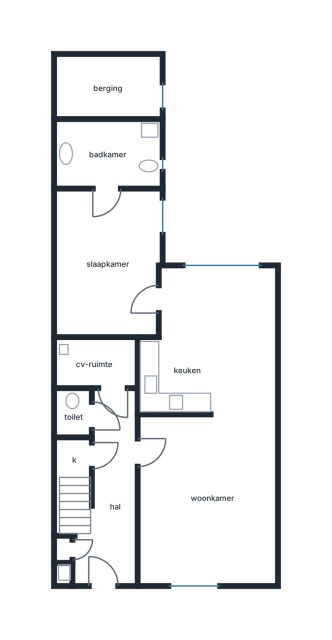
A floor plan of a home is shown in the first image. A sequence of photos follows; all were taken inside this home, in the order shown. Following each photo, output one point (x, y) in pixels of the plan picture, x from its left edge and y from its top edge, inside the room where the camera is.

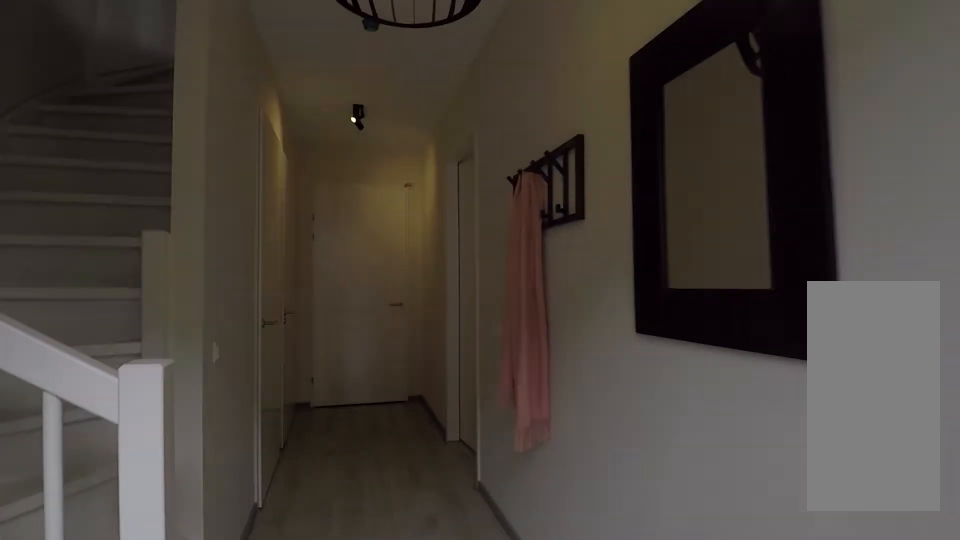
(111, 493)
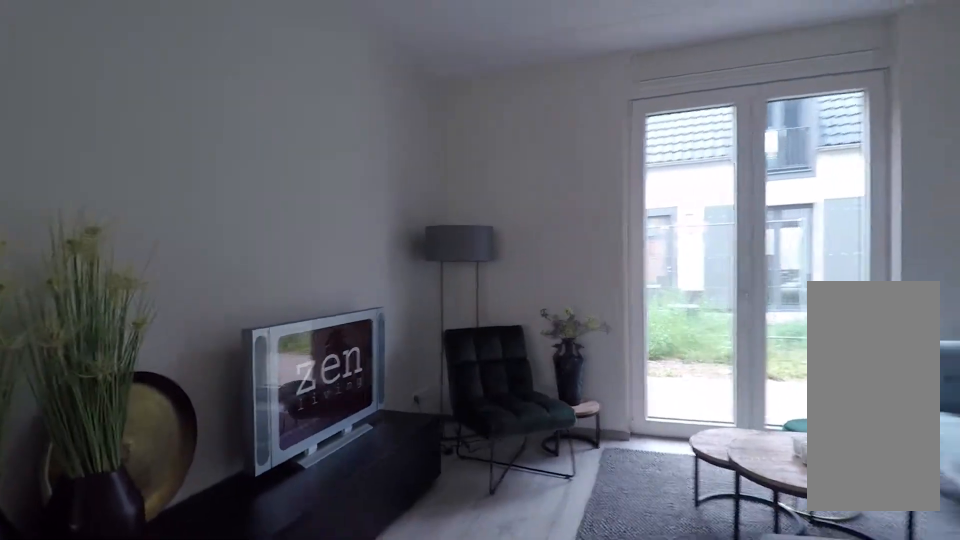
(244, 566)
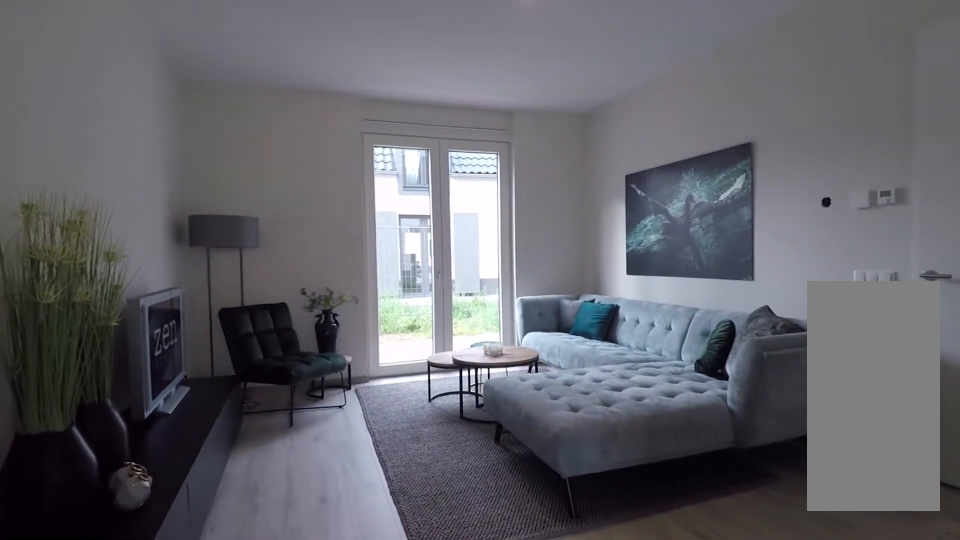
(205, 499)
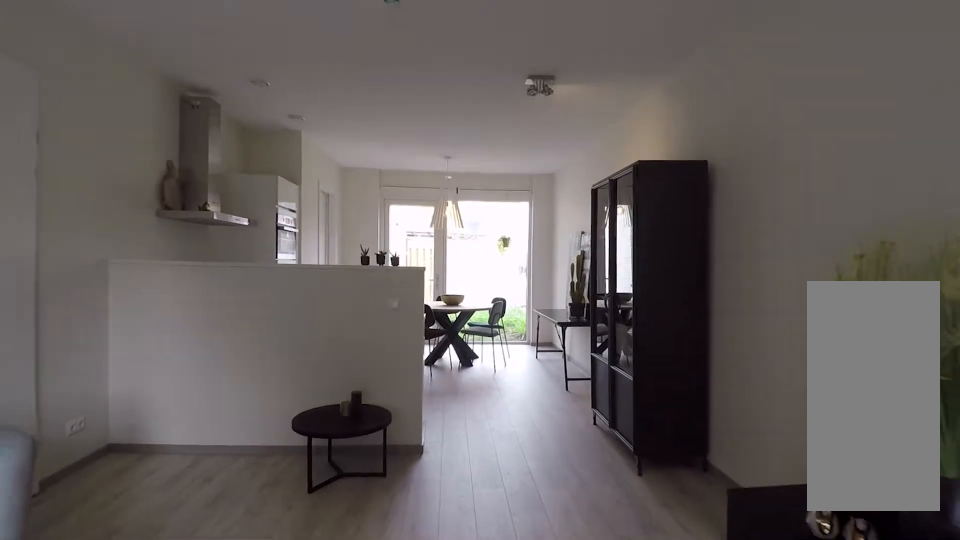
(207, 499)
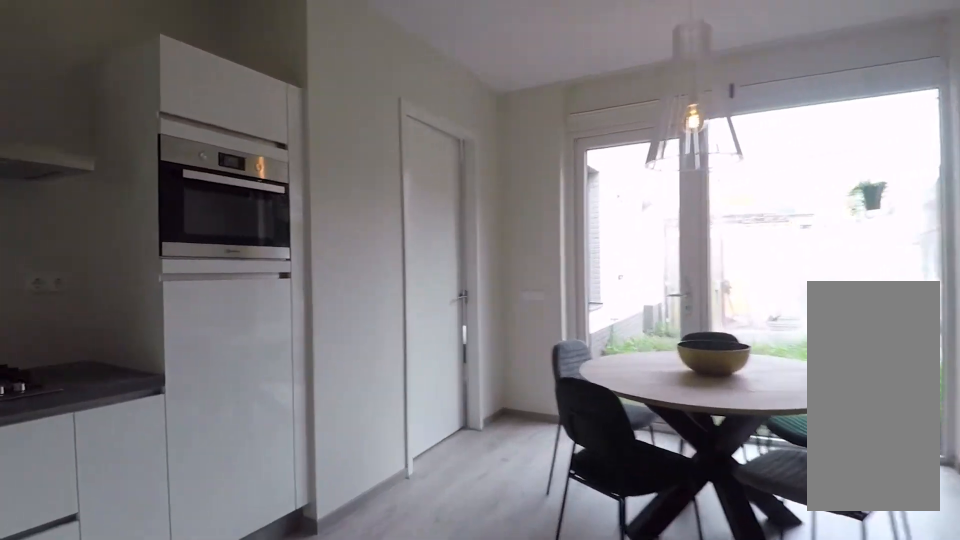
(214, 289)
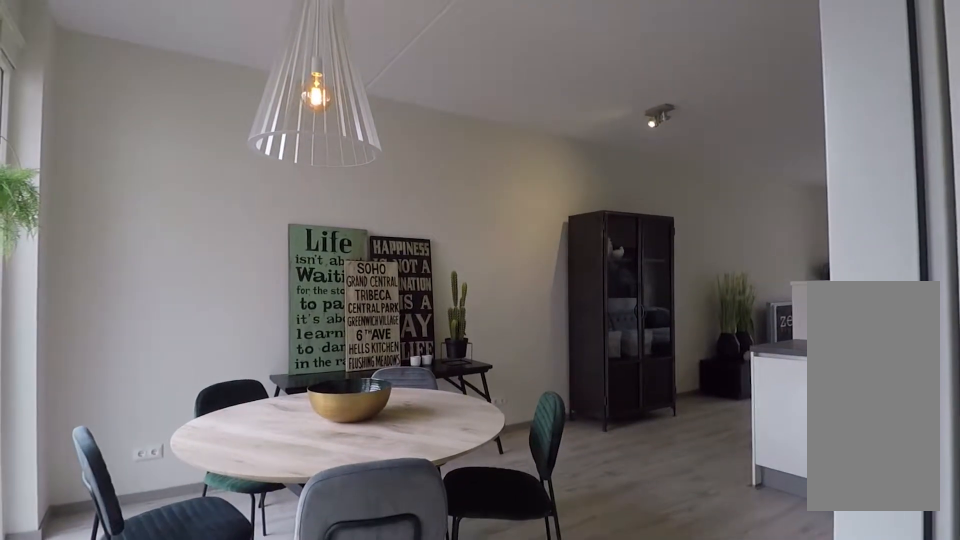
(214, 289)
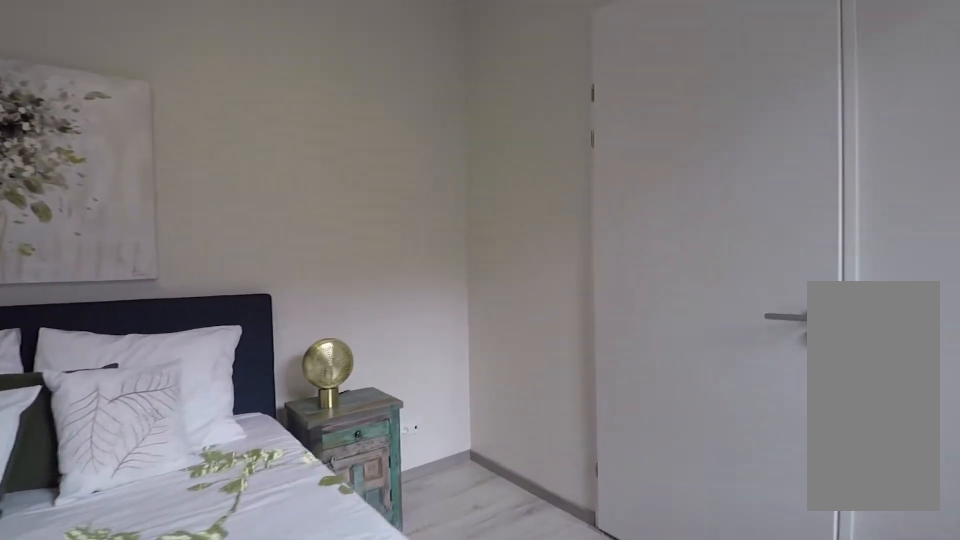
(106, 252)
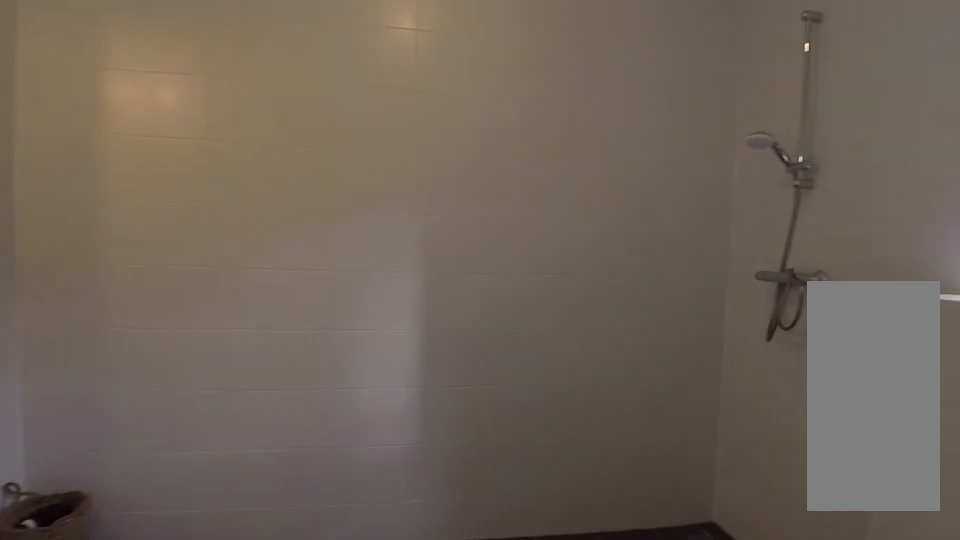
(77, 154)
